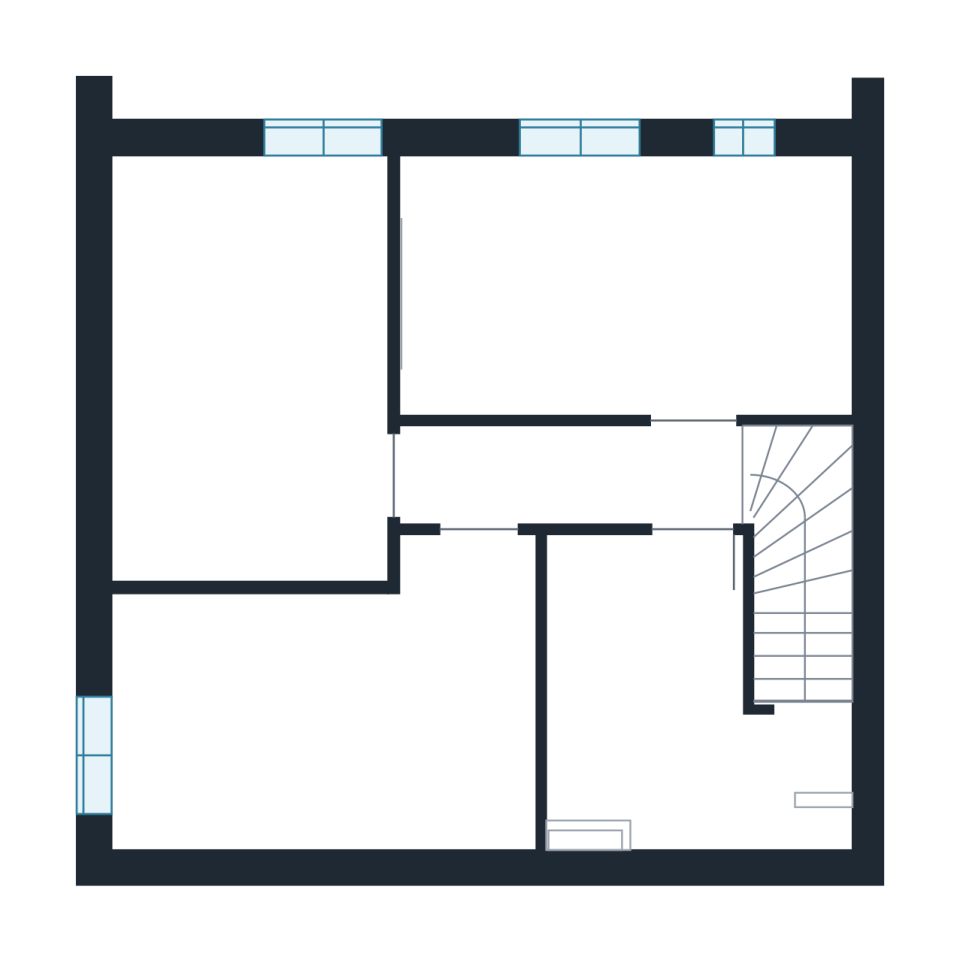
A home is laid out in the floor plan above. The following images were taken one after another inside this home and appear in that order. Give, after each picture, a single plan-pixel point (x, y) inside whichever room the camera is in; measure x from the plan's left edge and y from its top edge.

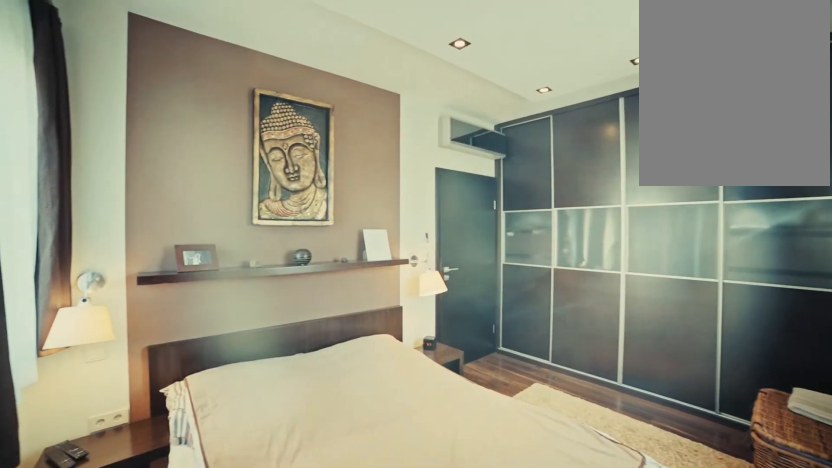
(162, 218)
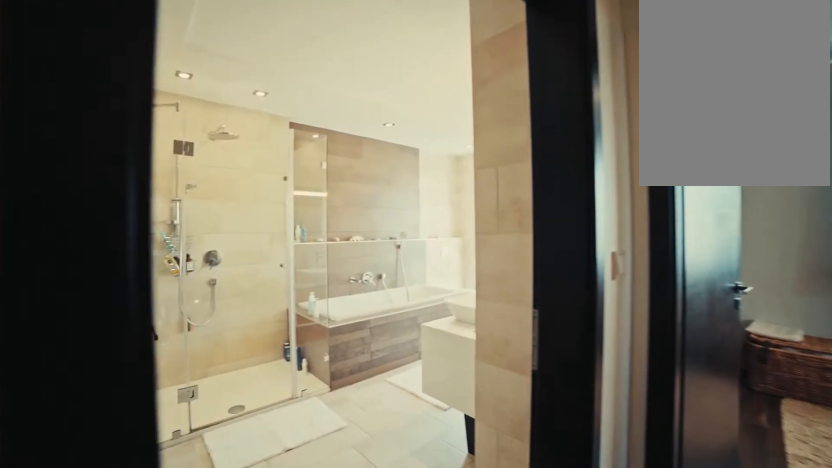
(486, 516)
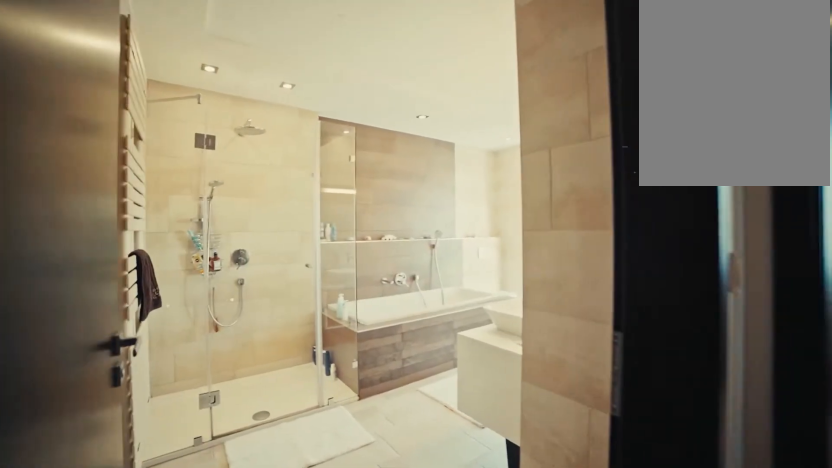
(474, 524)
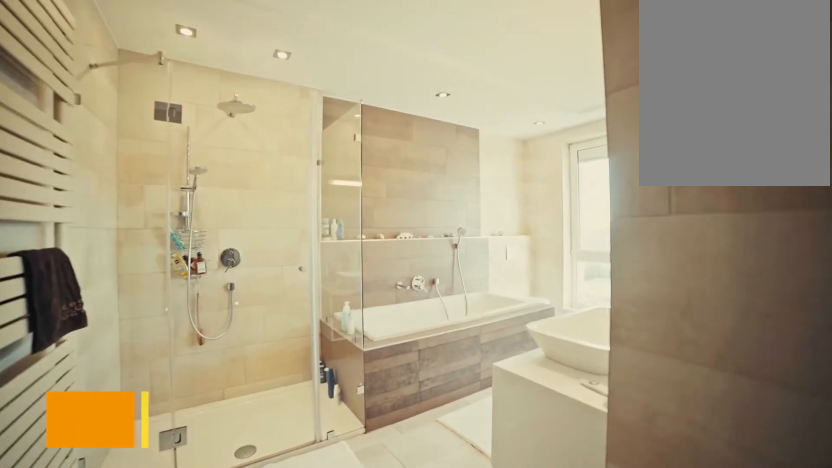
(448, 554)
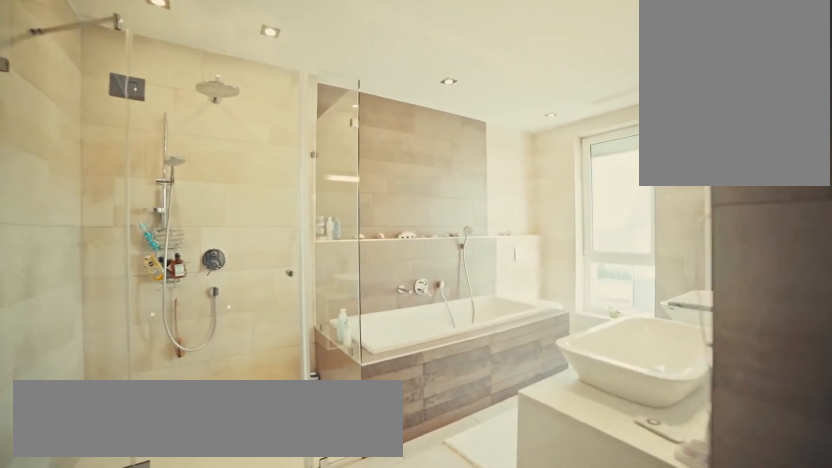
(433, 576)
